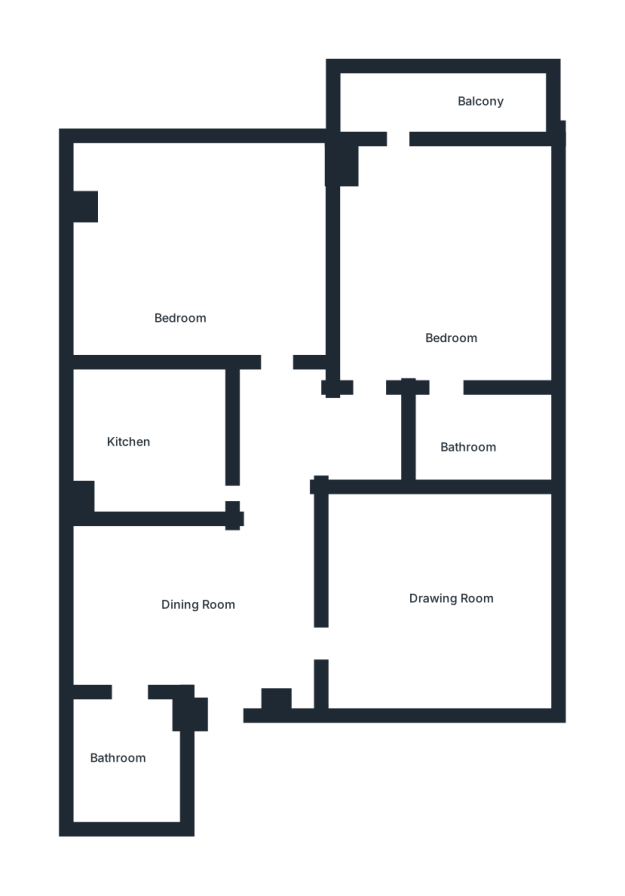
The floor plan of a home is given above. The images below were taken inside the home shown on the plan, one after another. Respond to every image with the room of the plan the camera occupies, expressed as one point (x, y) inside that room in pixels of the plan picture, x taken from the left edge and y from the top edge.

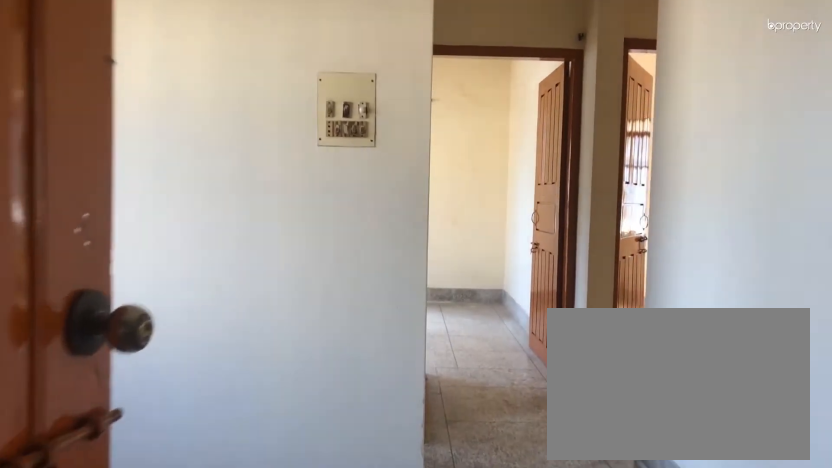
(202, 599)
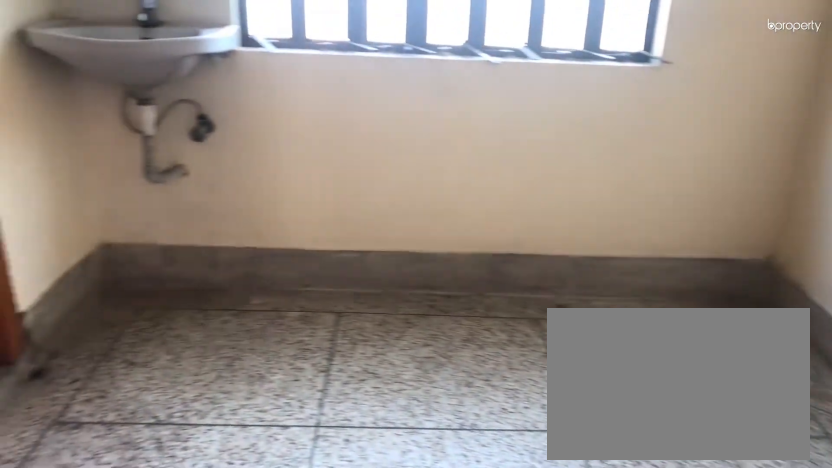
(201, 598)
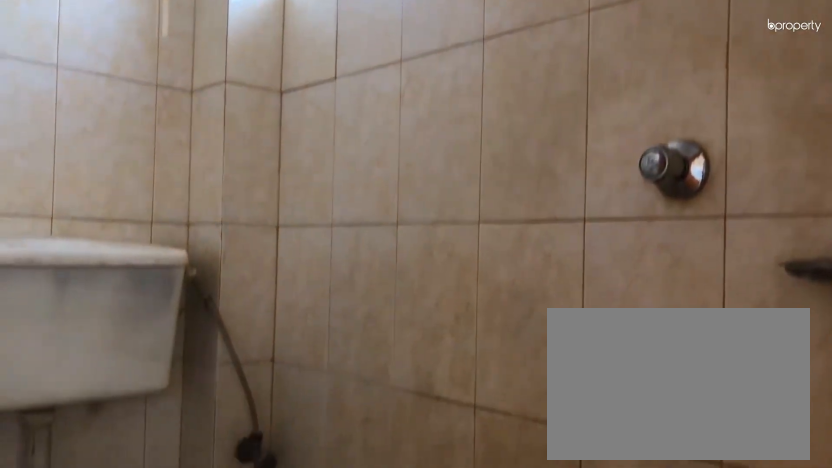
(125, 760)
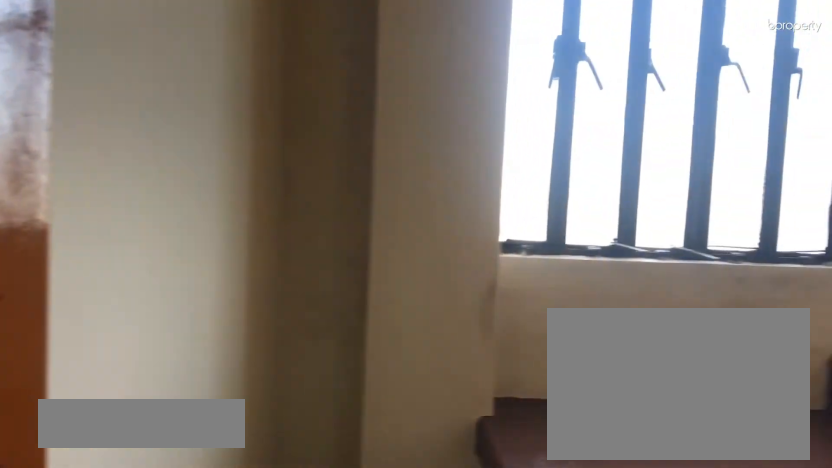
(137, 435)
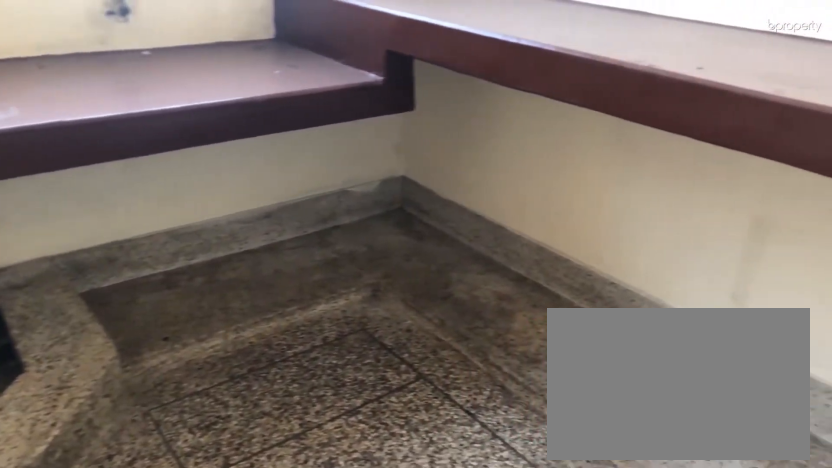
(137, 435)
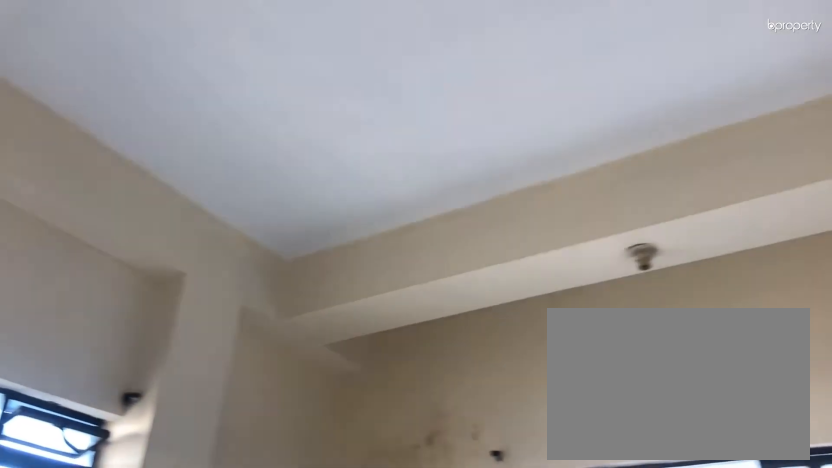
(178, 266)
